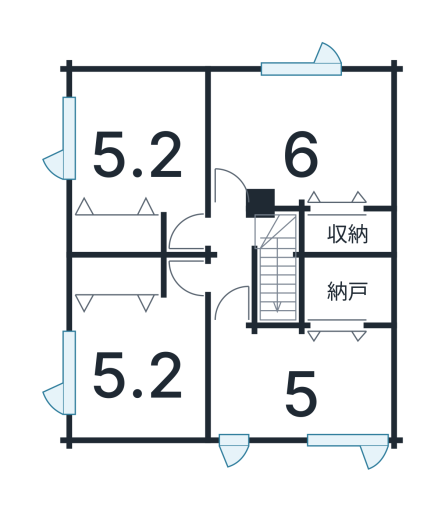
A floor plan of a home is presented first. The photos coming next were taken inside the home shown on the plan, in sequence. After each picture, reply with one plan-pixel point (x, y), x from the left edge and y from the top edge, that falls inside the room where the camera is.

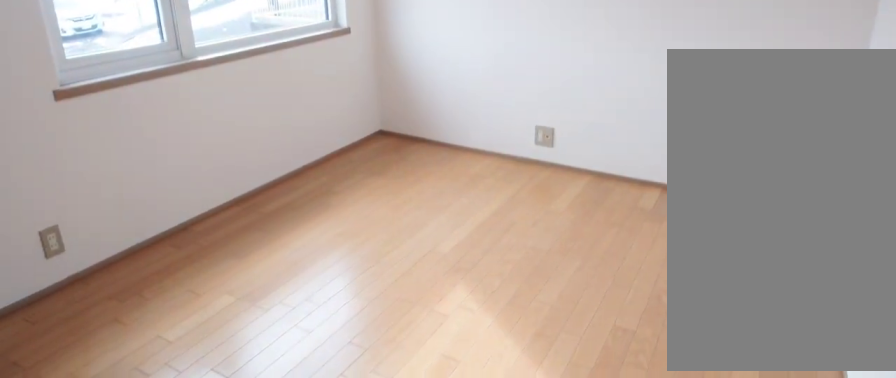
(127, 149)
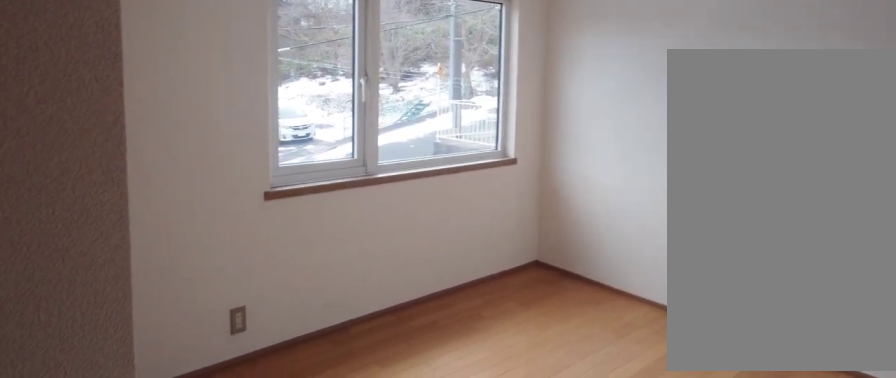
(127, 149)
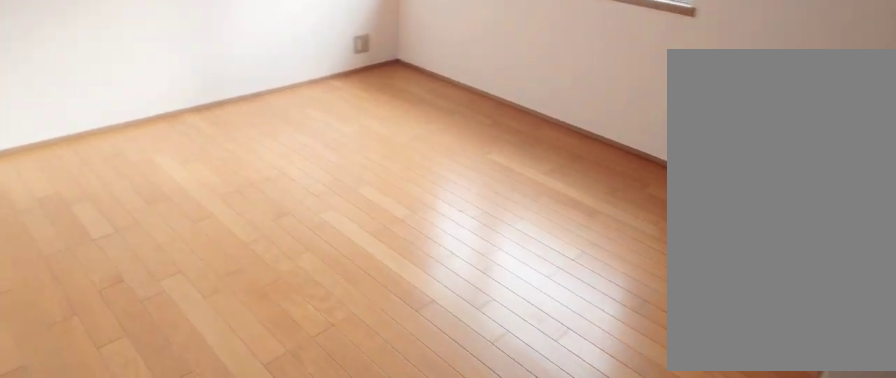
(134, 369)
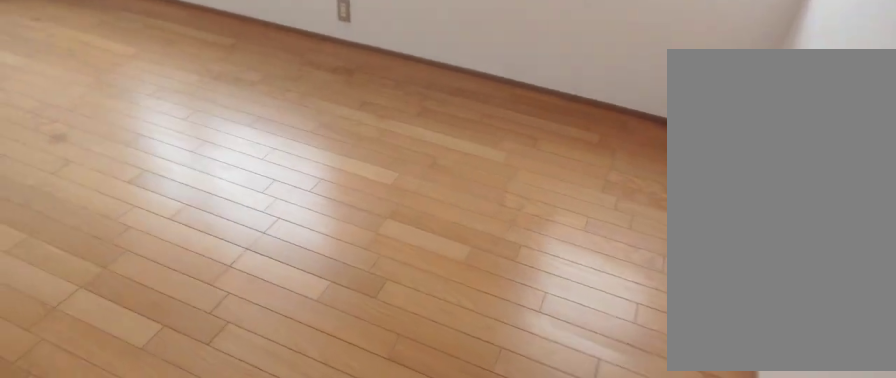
(306, 382)
